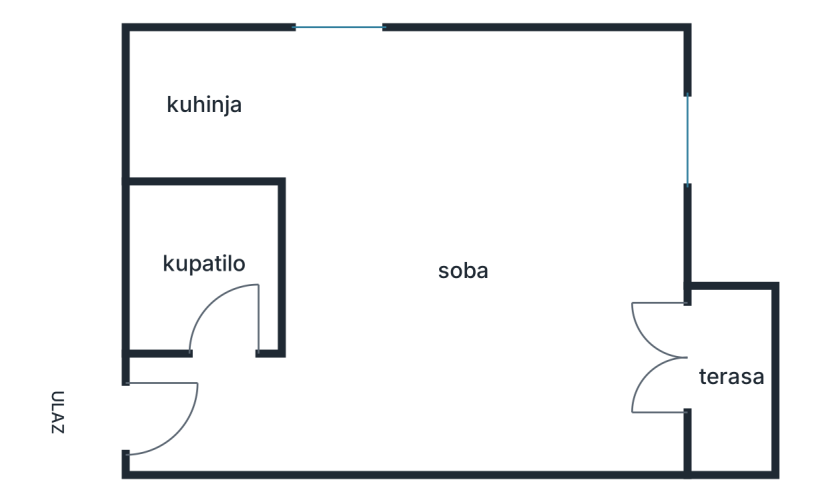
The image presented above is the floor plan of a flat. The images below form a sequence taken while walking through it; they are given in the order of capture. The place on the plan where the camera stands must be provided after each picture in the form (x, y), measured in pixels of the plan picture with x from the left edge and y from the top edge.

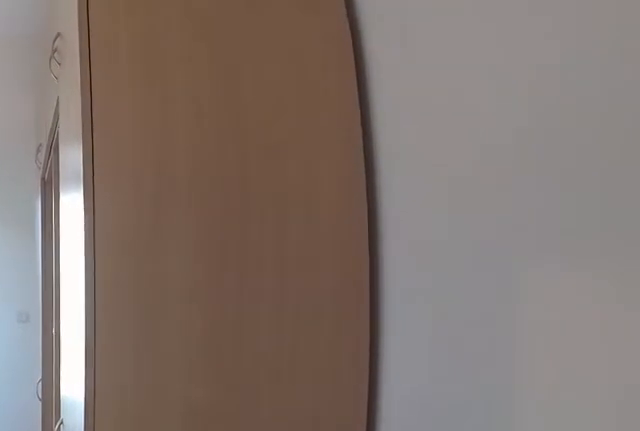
(234, 411)
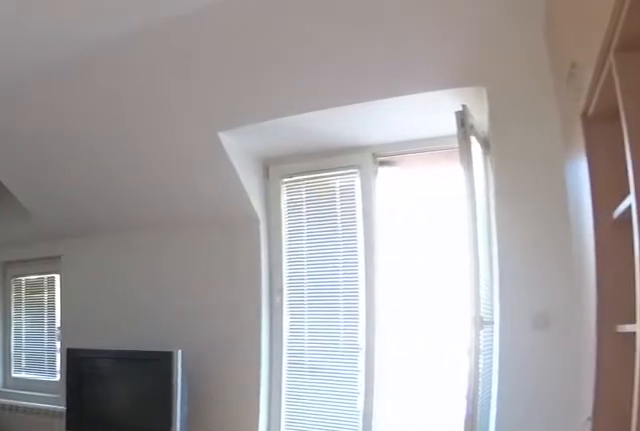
(268, 420)
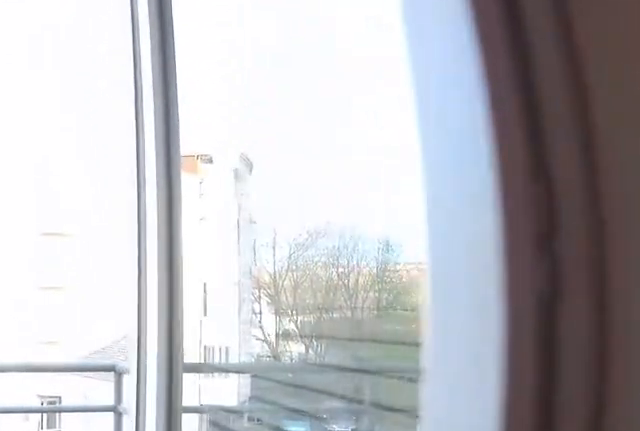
(553, 390)
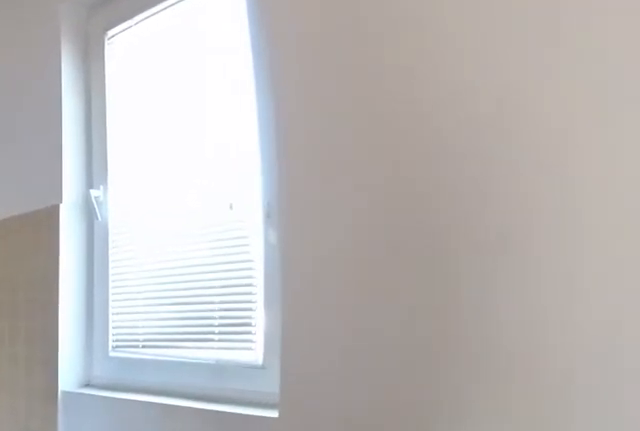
(362, 120)
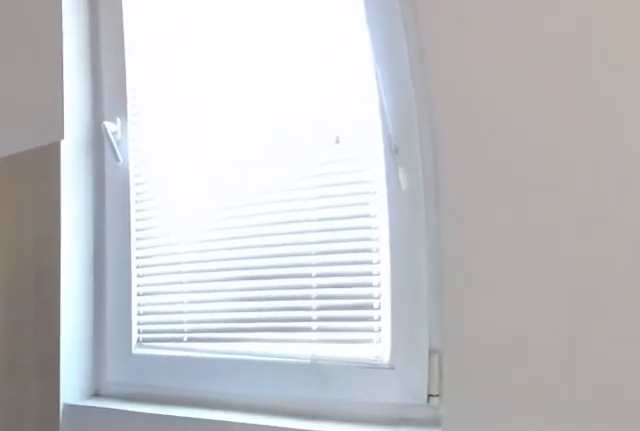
(321, 112)
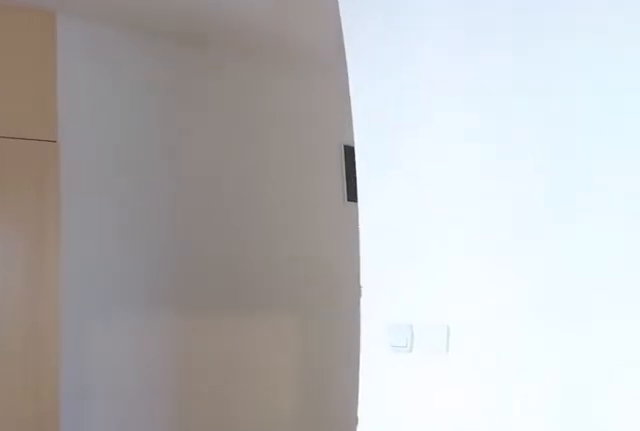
(427, 289)
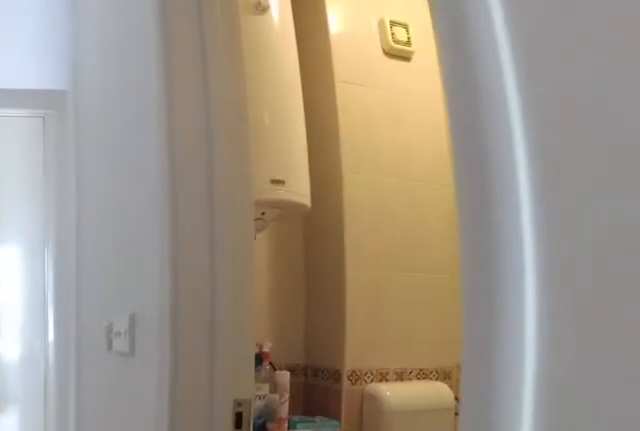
(294, 401)
